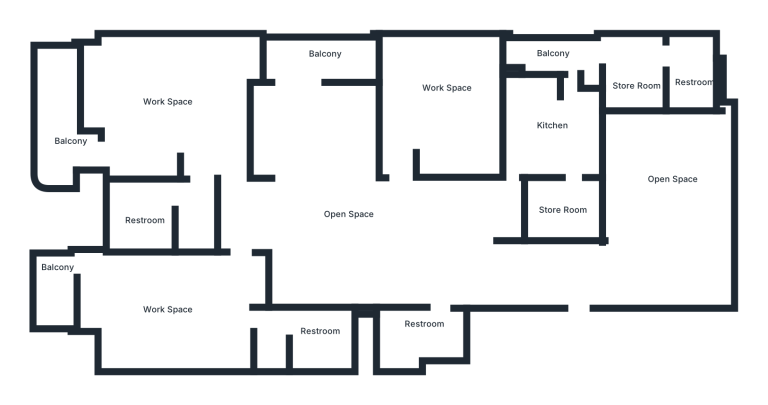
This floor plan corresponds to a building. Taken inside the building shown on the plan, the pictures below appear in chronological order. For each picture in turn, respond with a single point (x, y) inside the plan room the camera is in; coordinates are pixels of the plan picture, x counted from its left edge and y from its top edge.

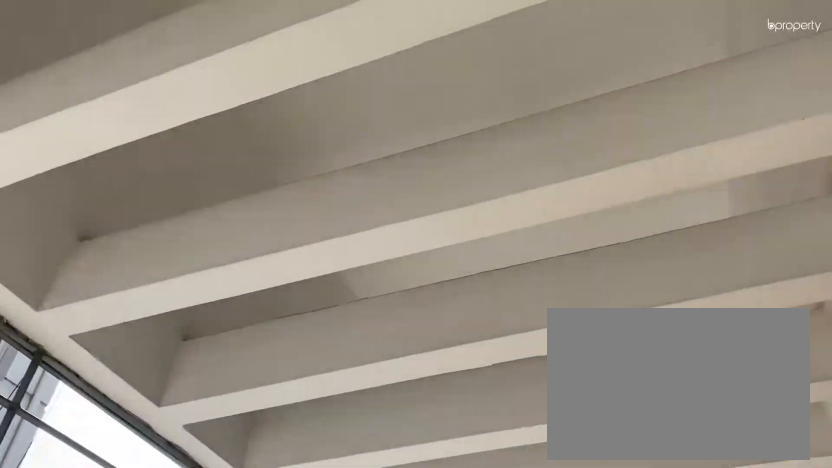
(56, 142)
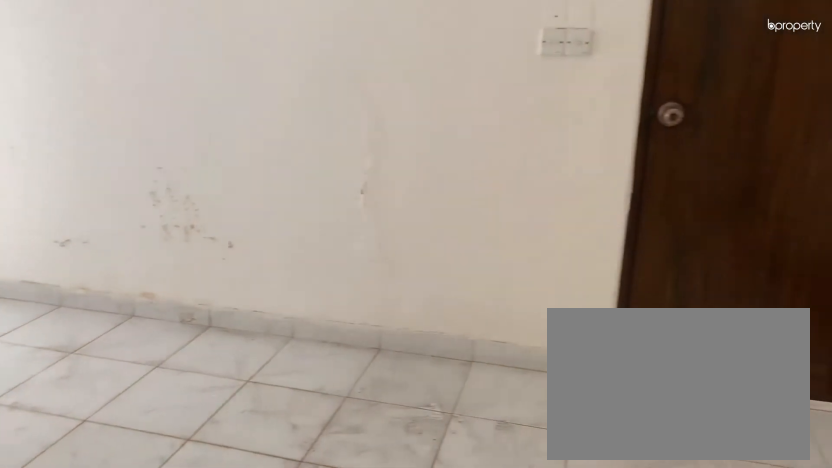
(178, 316)
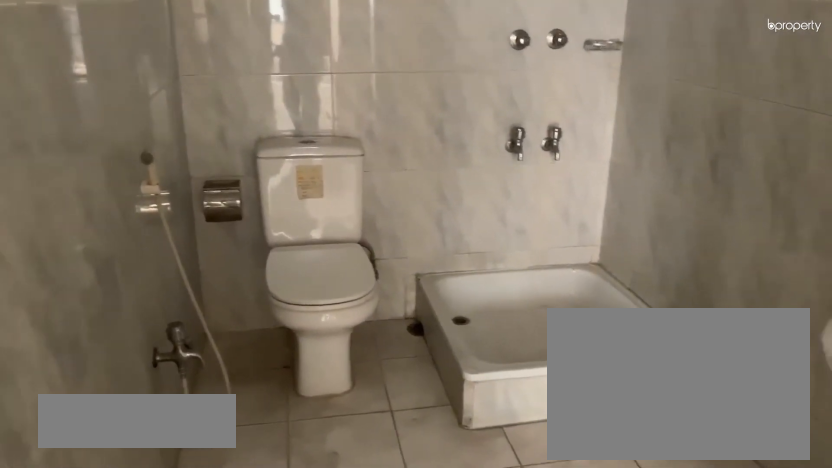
(323, 331)
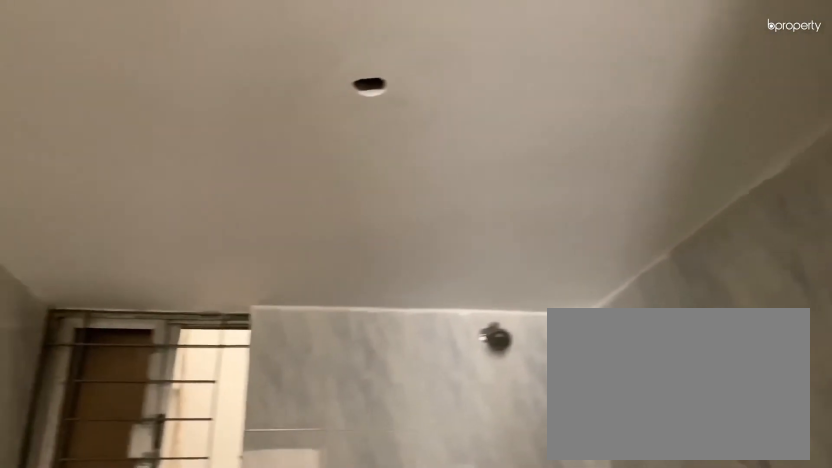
(323, 331)
